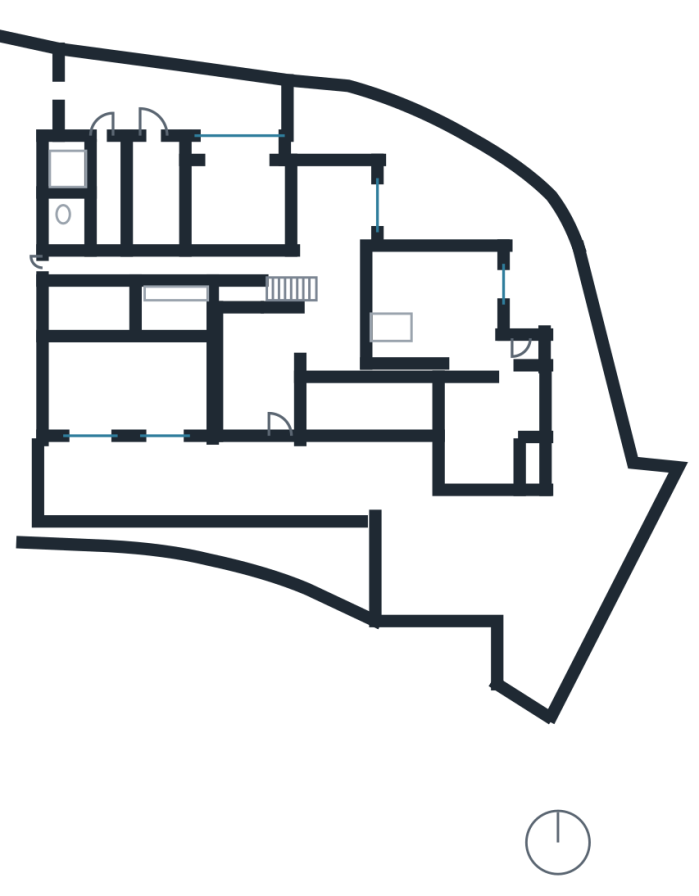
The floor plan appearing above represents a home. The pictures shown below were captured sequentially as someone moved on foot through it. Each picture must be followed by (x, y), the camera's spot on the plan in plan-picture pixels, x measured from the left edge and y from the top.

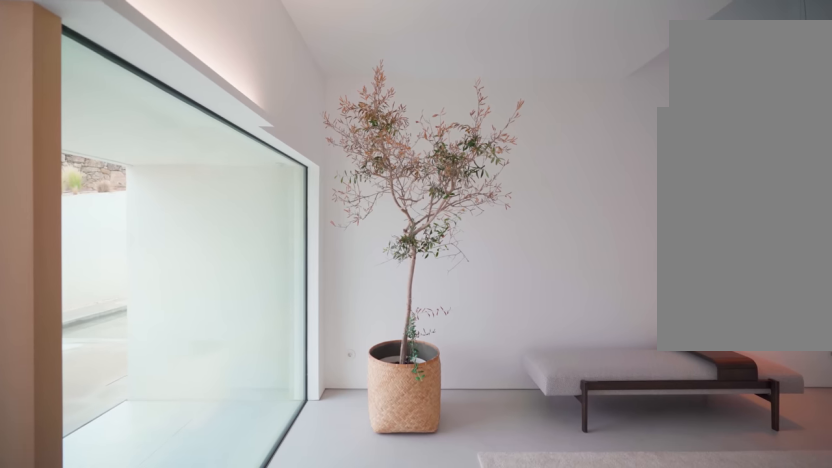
(281, 418)
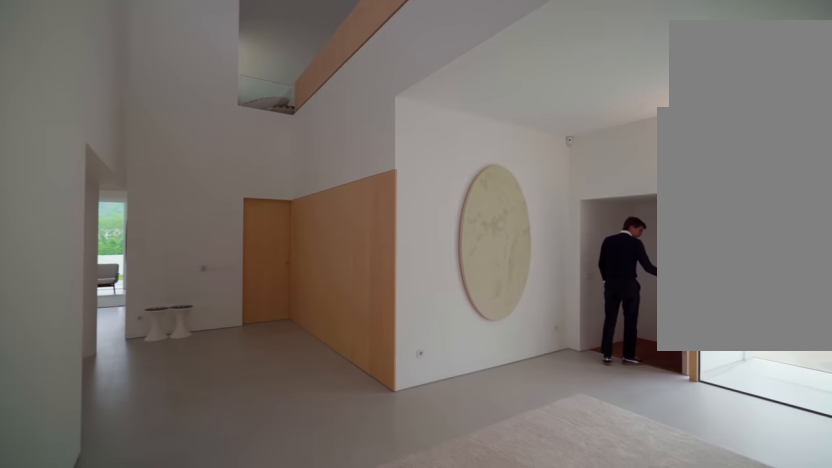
(244, 329)
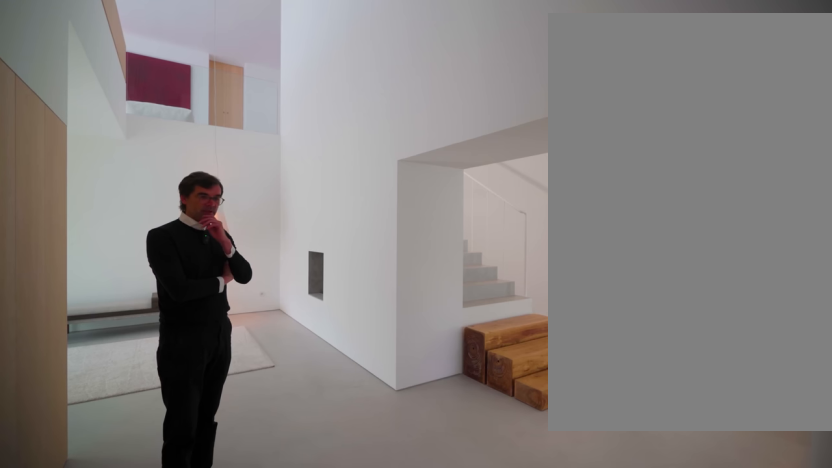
(349, 332)
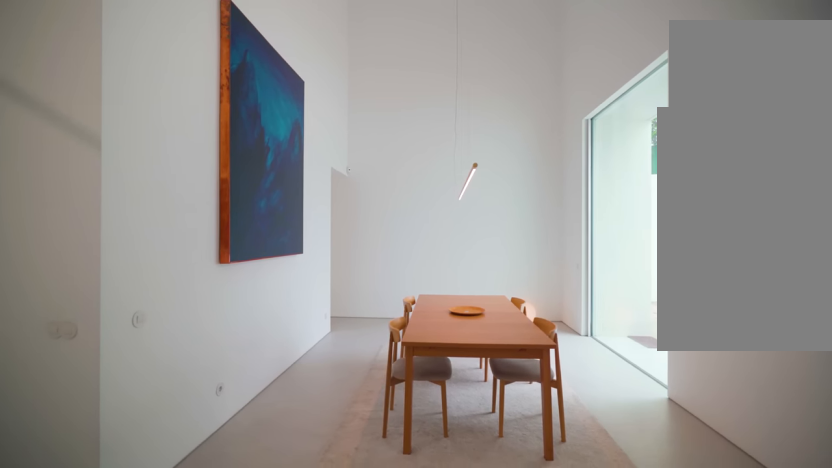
(348, 286)
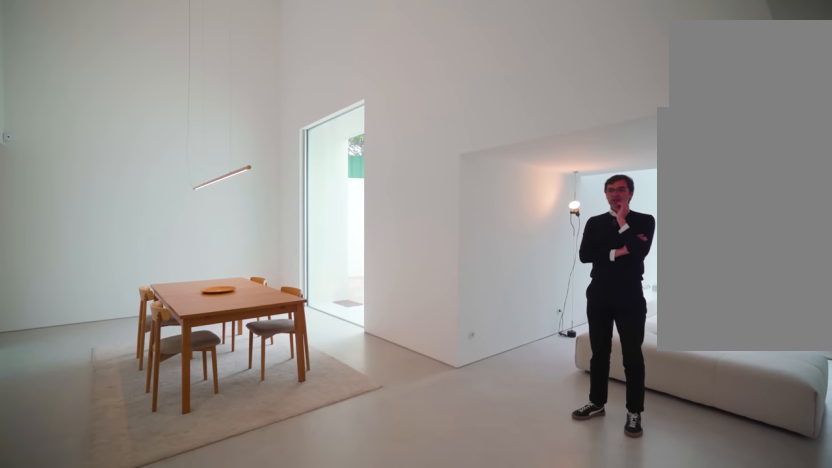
(334, 294)
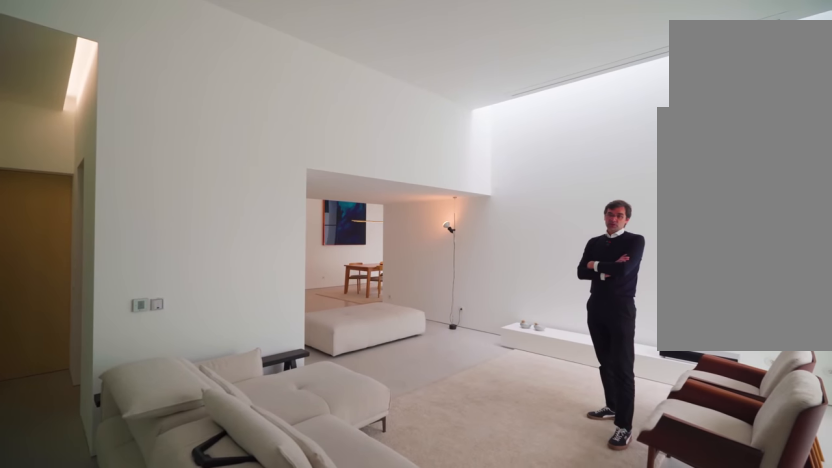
(454, 359)
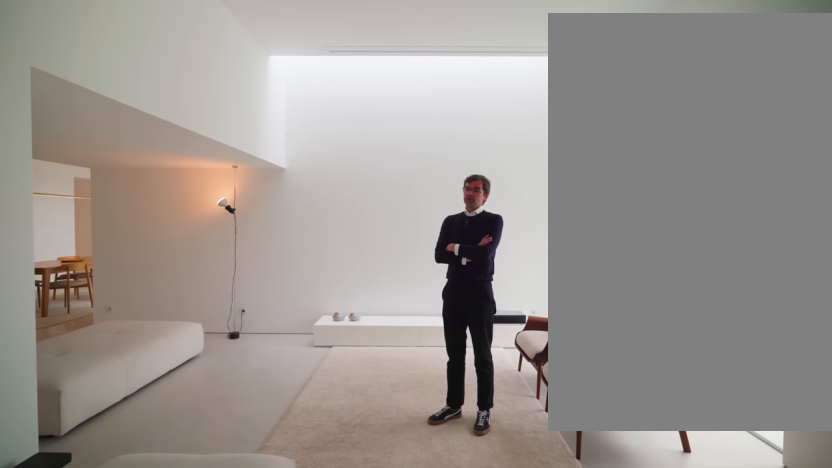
(462, 317)
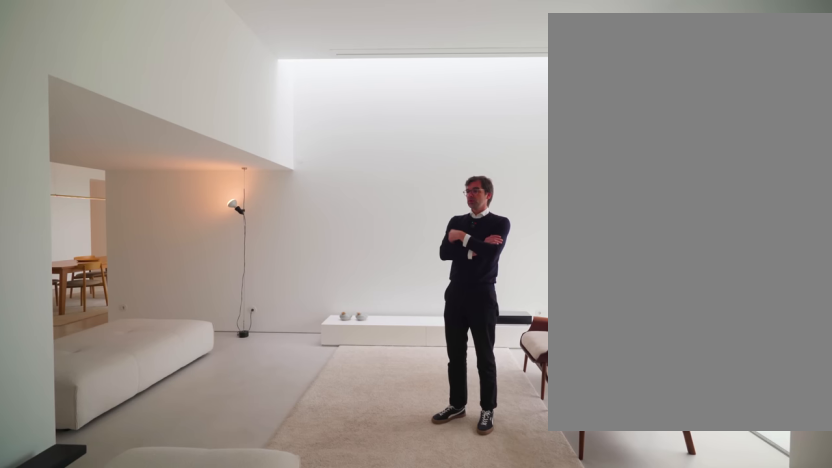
(462, 317)
